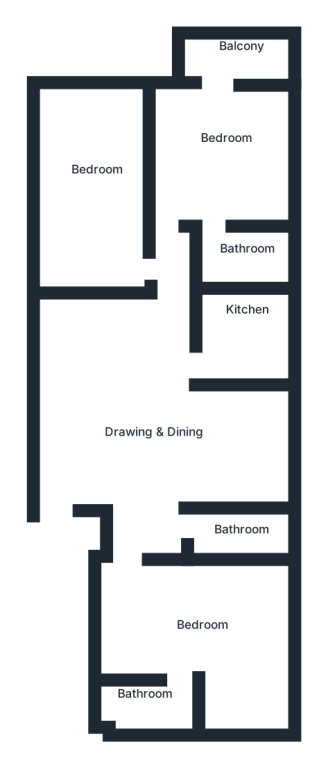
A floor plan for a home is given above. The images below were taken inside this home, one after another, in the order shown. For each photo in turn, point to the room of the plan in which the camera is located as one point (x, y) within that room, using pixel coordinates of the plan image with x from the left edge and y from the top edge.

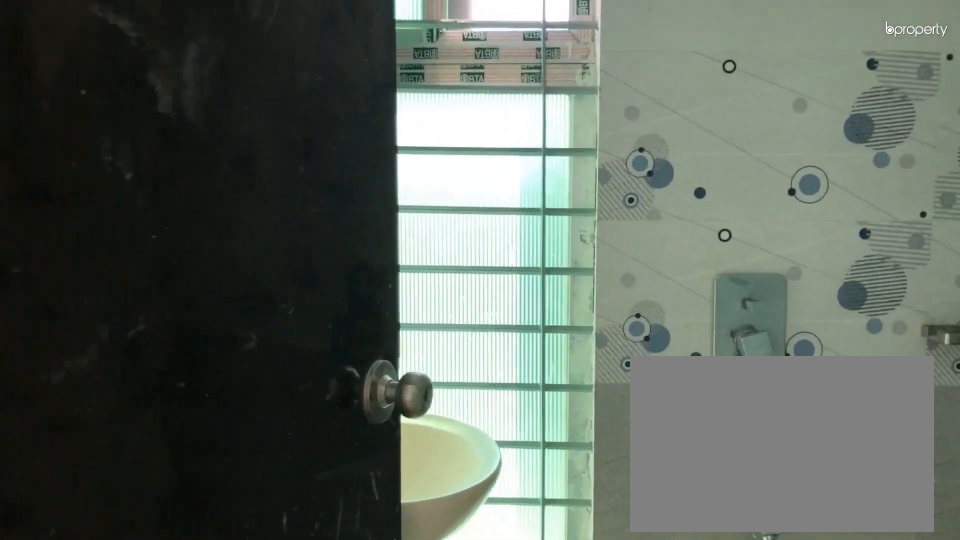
(167, 696)
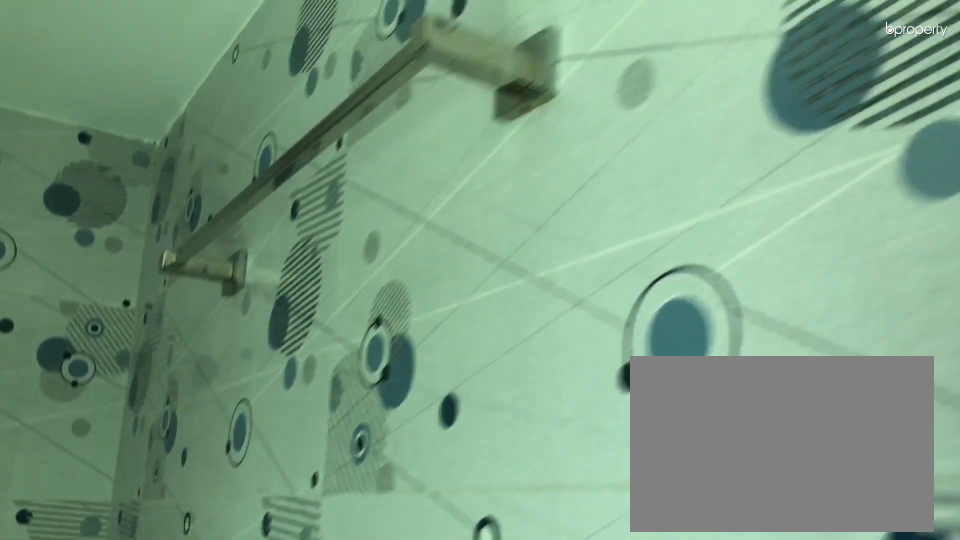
(167, 696)
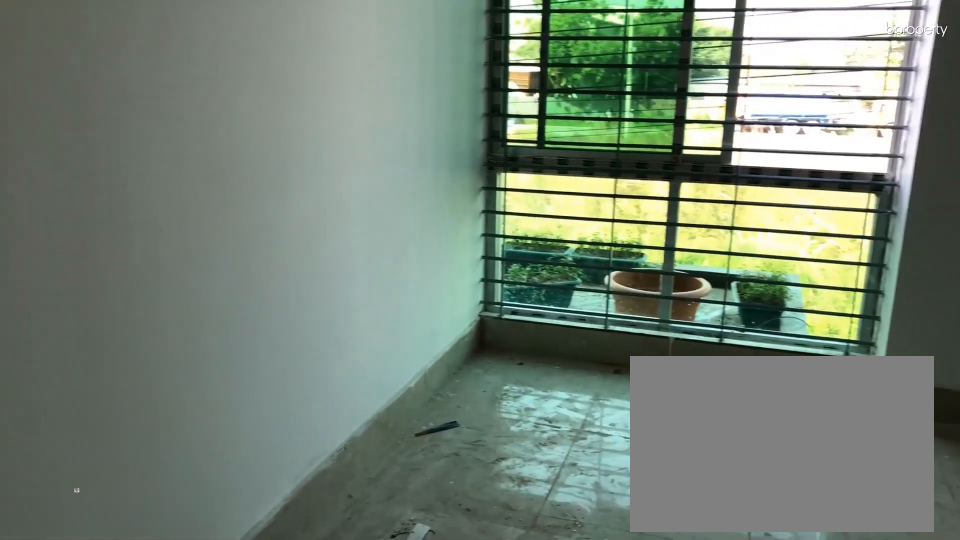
(104, 202)
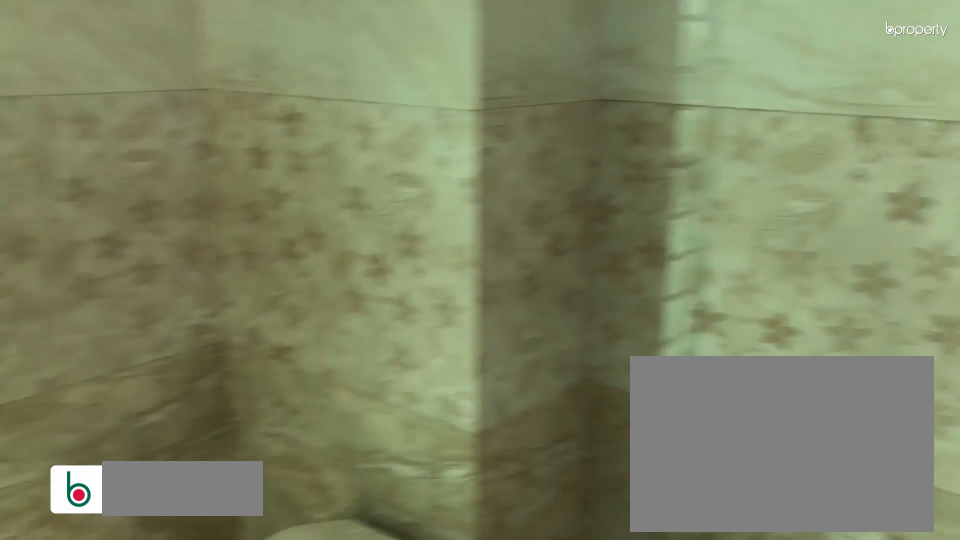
(240, 254)
